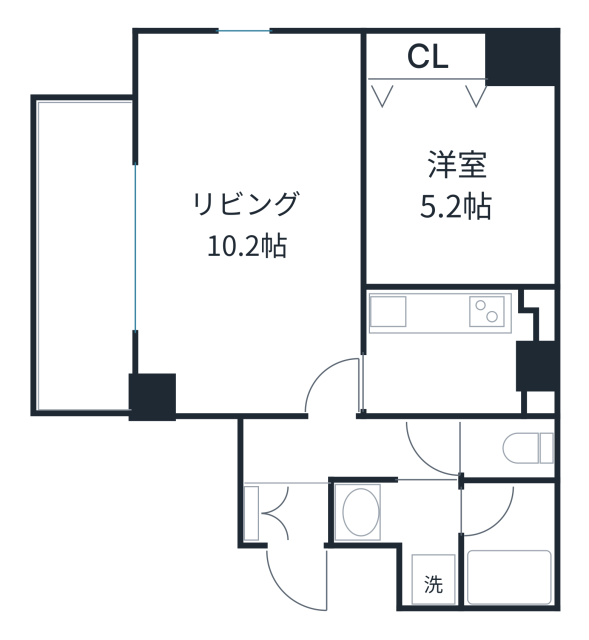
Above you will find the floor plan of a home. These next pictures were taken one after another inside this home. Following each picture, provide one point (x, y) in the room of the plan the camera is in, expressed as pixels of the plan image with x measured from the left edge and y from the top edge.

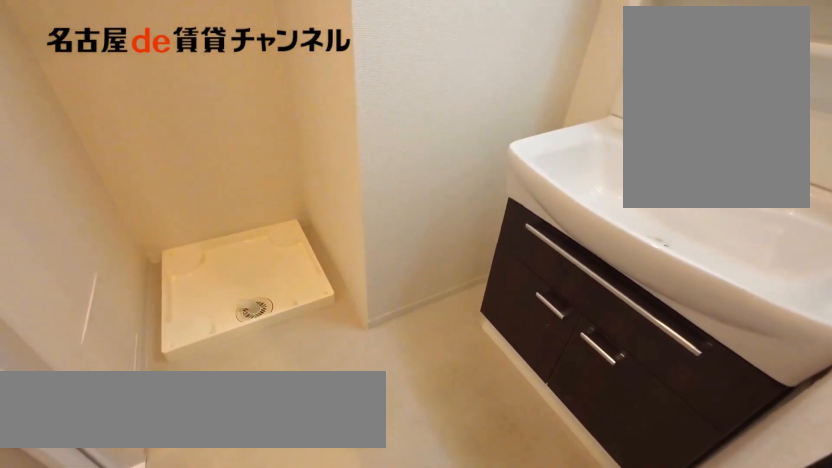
(410, 532)
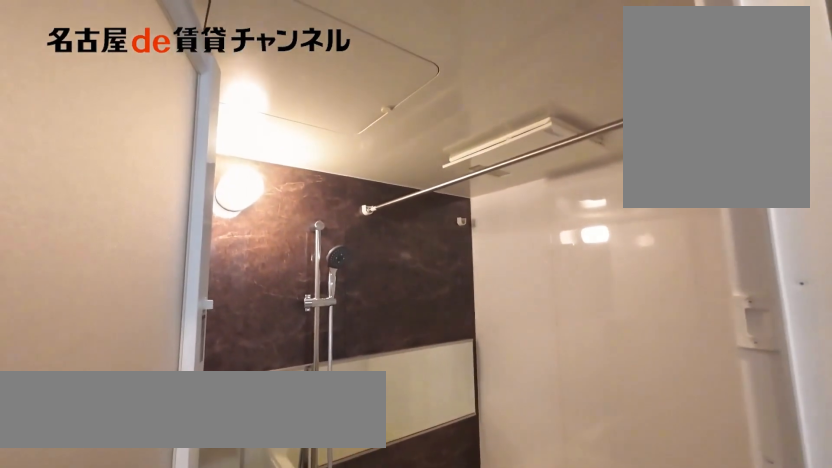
(507, 544)
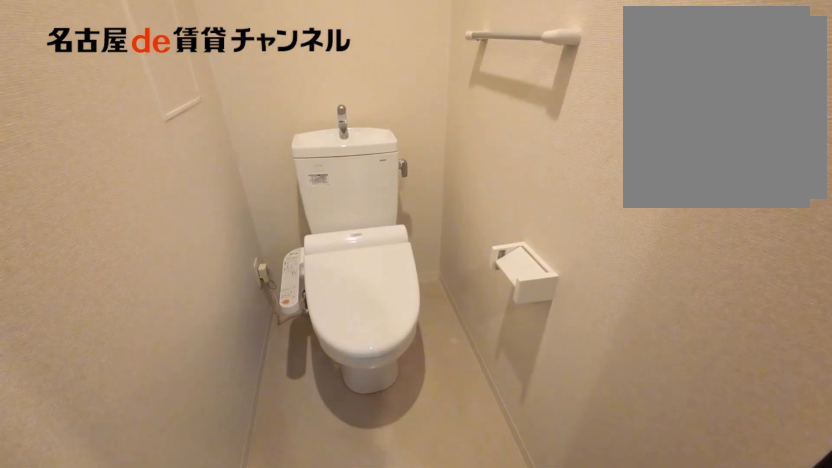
(507, 449)
